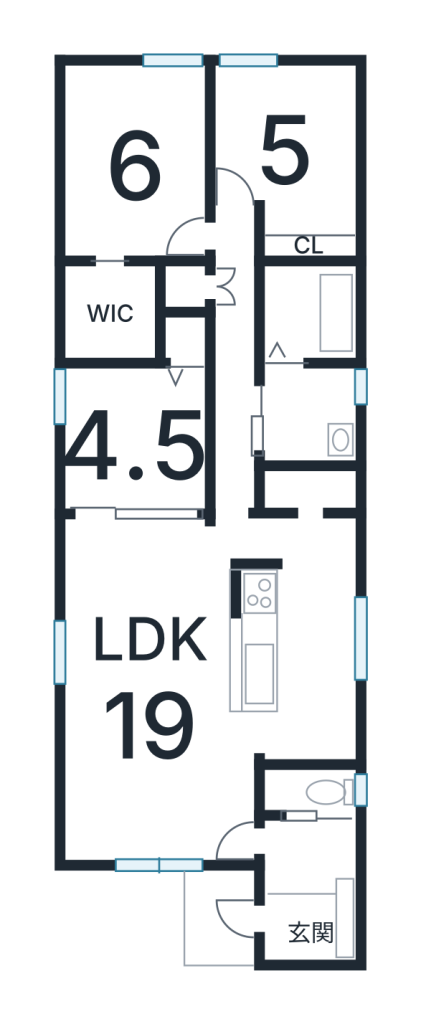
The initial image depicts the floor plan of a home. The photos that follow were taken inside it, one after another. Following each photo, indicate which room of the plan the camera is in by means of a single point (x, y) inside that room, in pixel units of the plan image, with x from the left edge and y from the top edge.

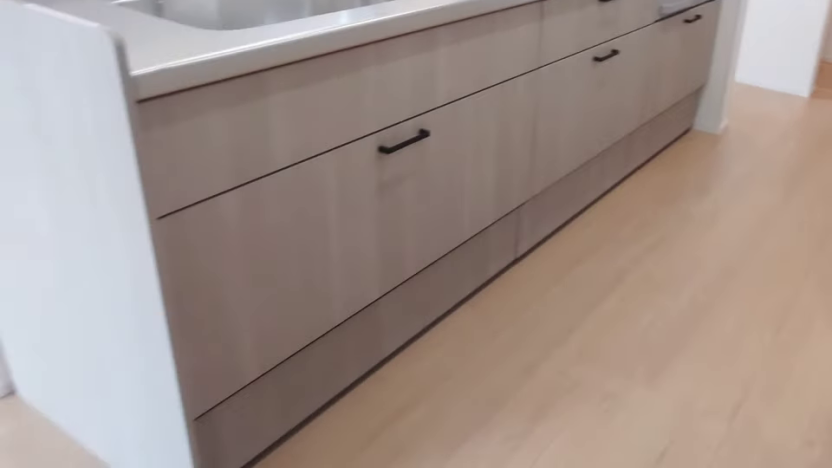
(317, 650)
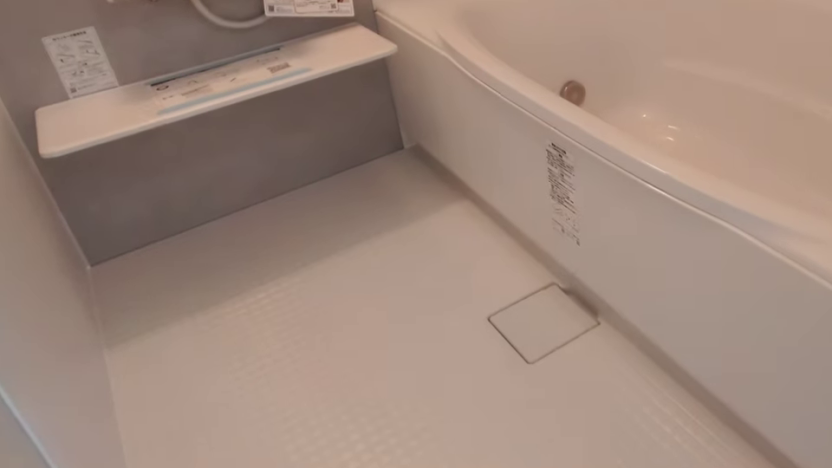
(301, 317)
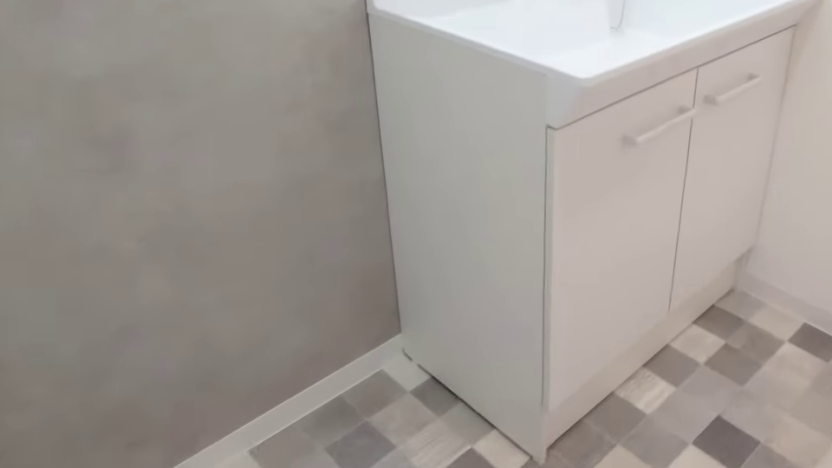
(307, 420)
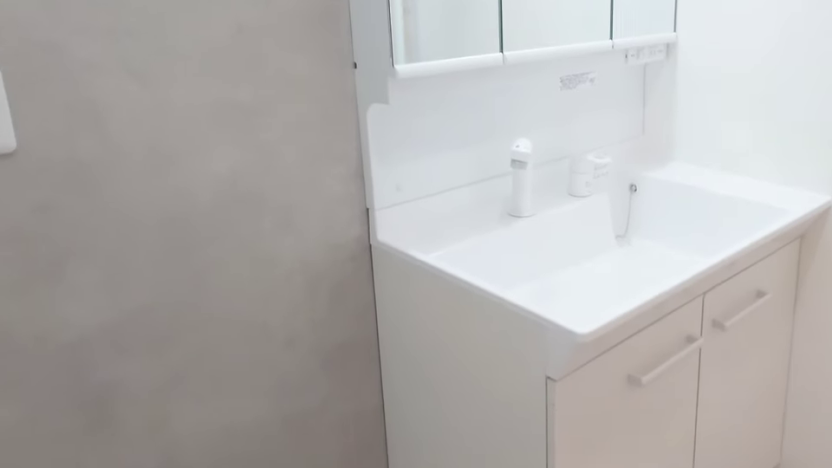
(307, 420)
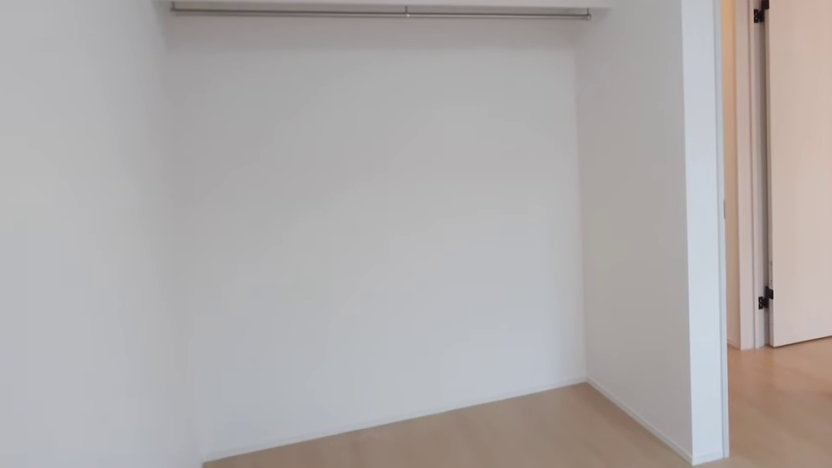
(274, 170)
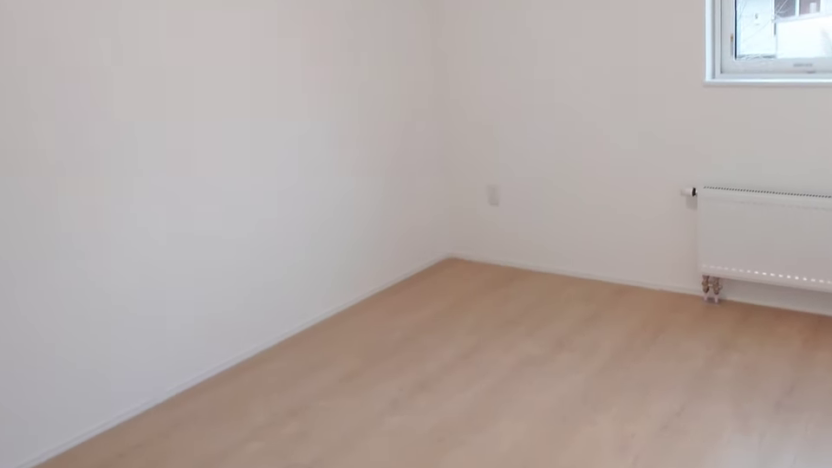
(128, 192)
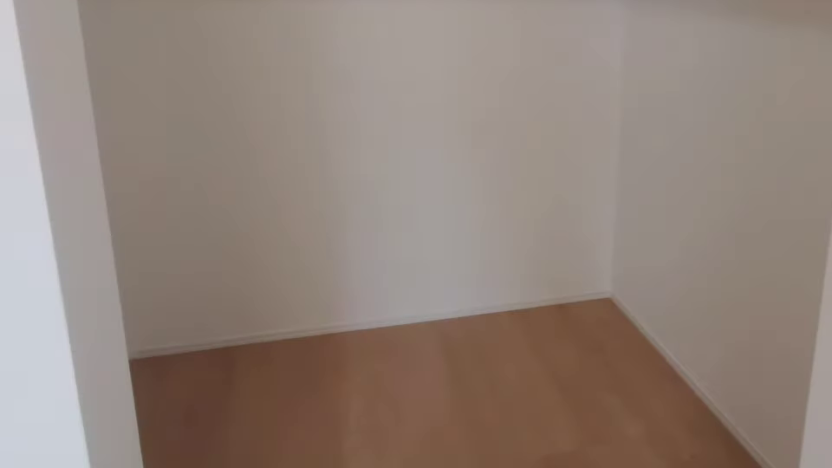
(128, 192)
